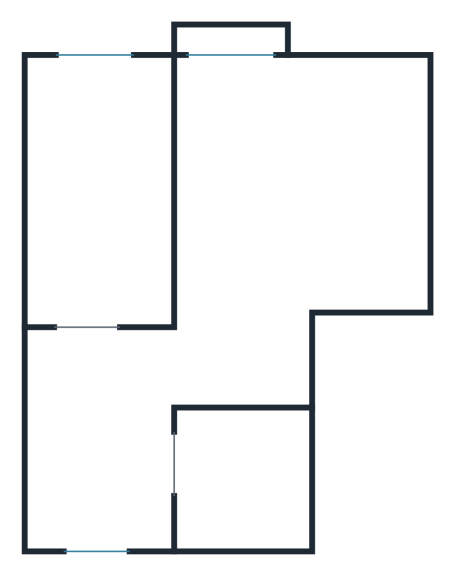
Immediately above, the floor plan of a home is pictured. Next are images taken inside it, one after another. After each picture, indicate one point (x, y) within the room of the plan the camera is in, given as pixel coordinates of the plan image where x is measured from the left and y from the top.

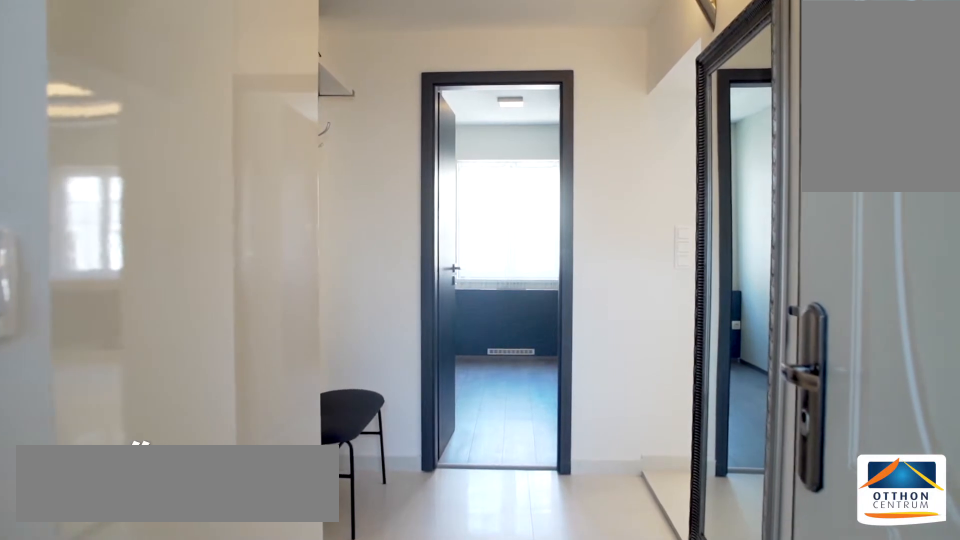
(96, 474)
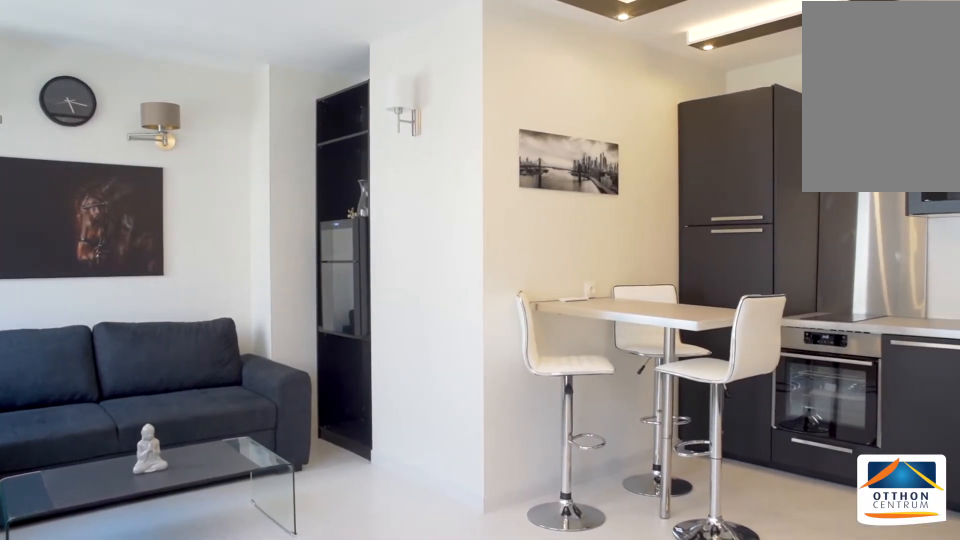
(274, 208)
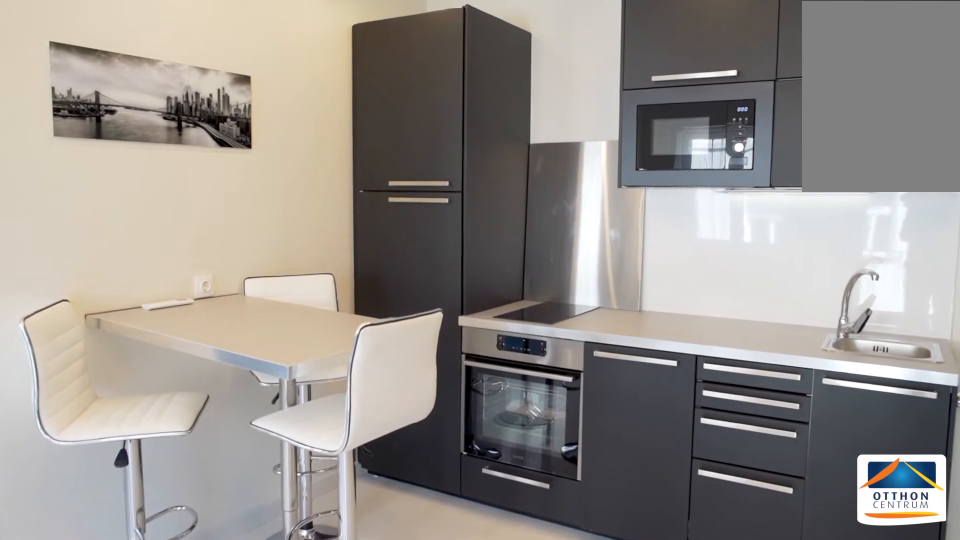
(273, 208)
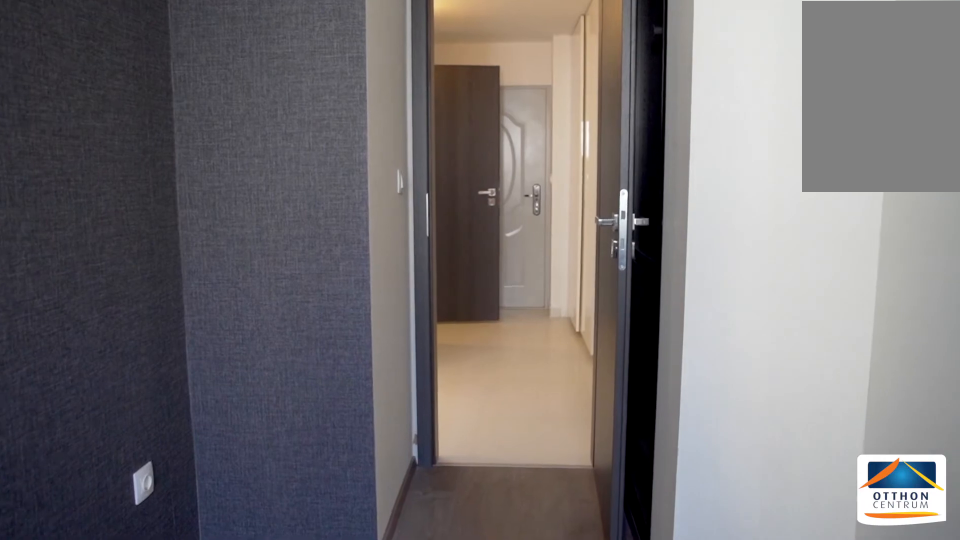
(98, 201)
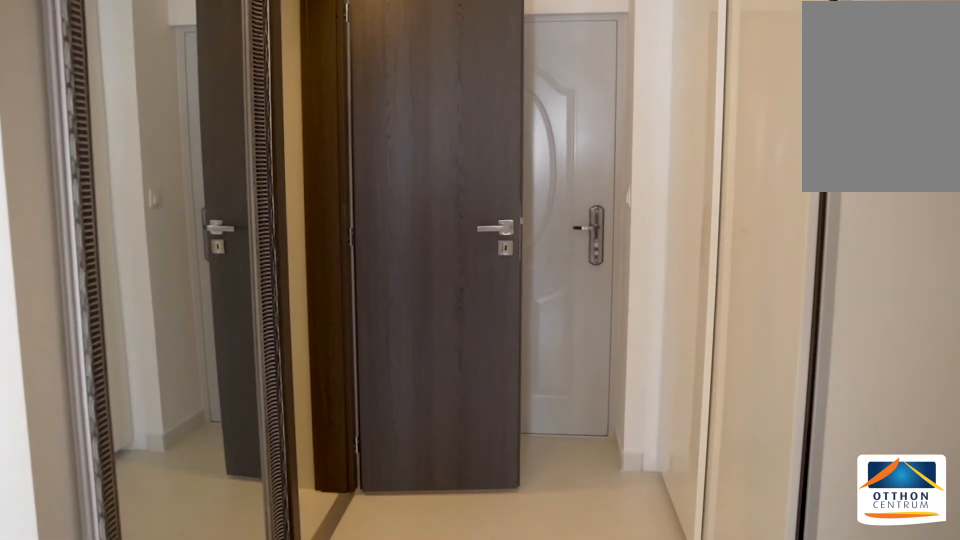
(99, 439)
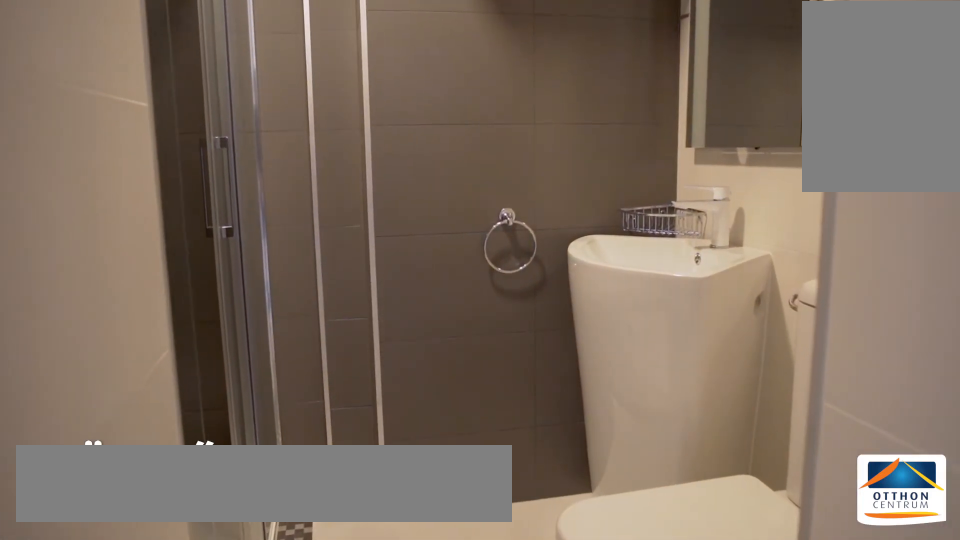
(243, 477)
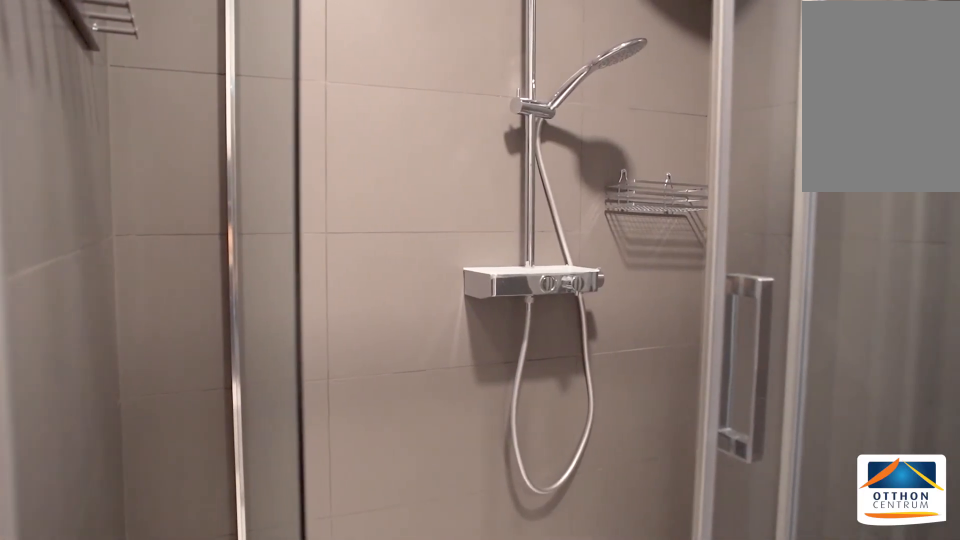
(243, 477)
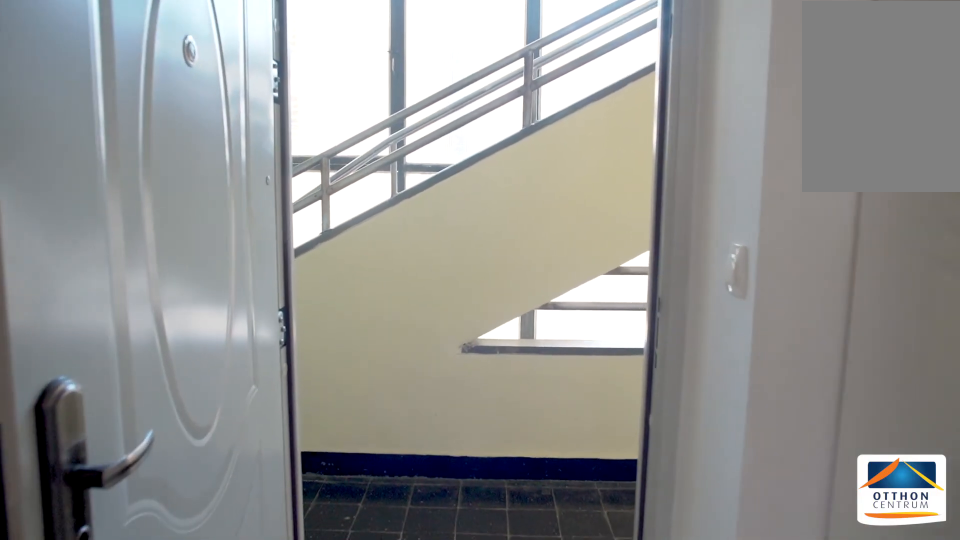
(94, 456)
